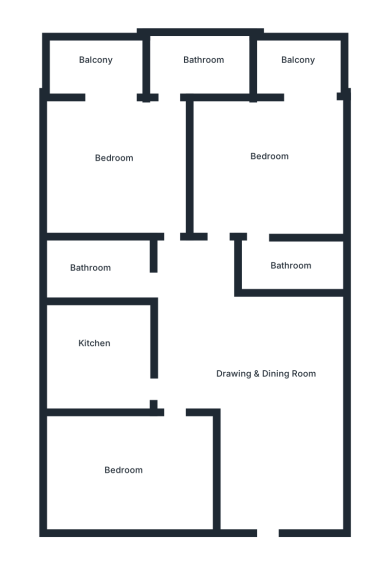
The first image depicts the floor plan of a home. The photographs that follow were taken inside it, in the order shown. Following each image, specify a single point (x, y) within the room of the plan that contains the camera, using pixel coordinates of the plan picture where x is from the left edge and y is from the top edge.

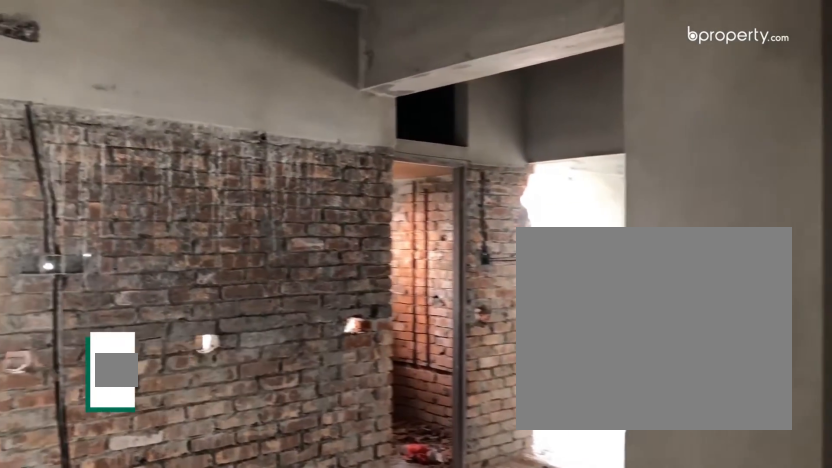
(264, 378)
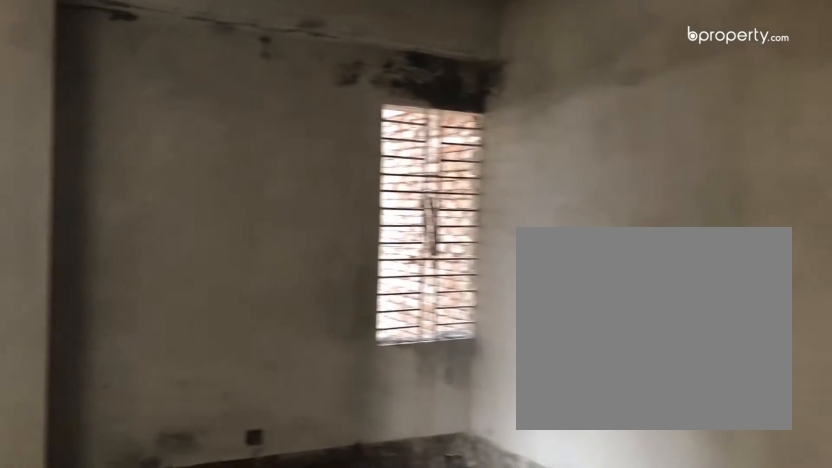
(264, 378)
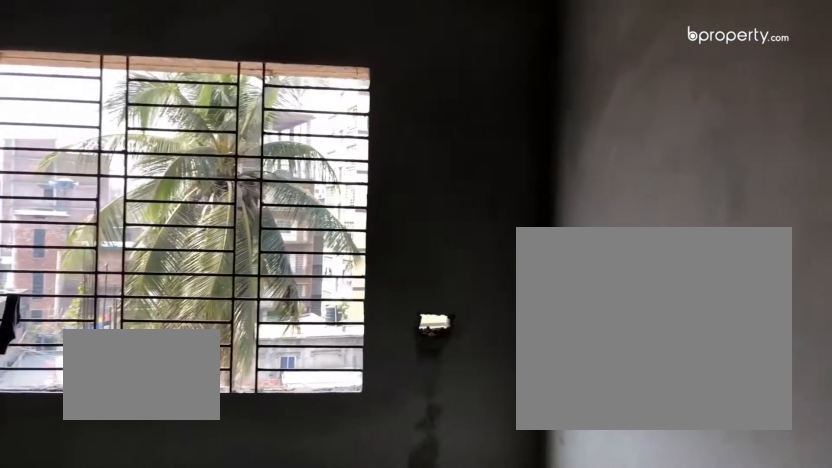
(123, 470)
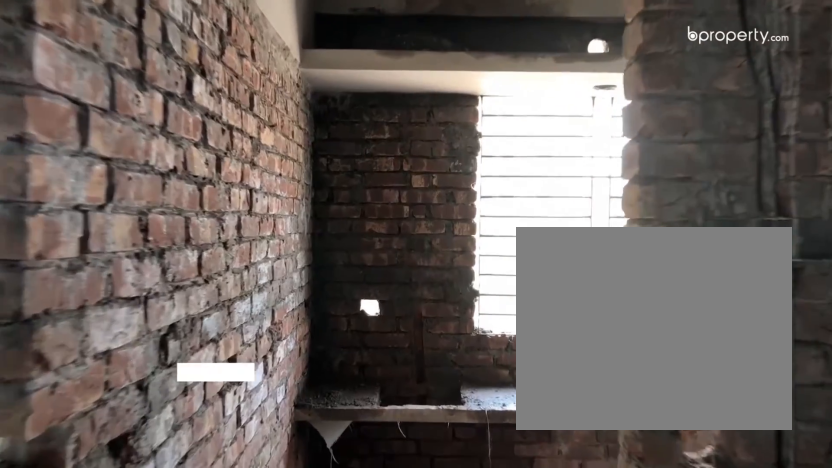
(95, 347)
